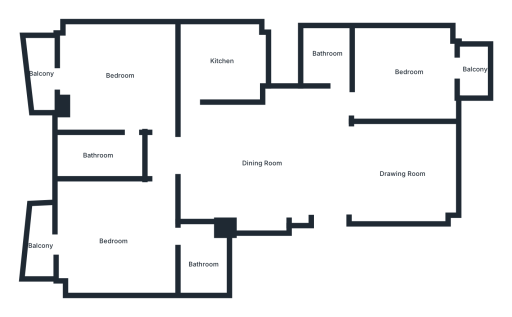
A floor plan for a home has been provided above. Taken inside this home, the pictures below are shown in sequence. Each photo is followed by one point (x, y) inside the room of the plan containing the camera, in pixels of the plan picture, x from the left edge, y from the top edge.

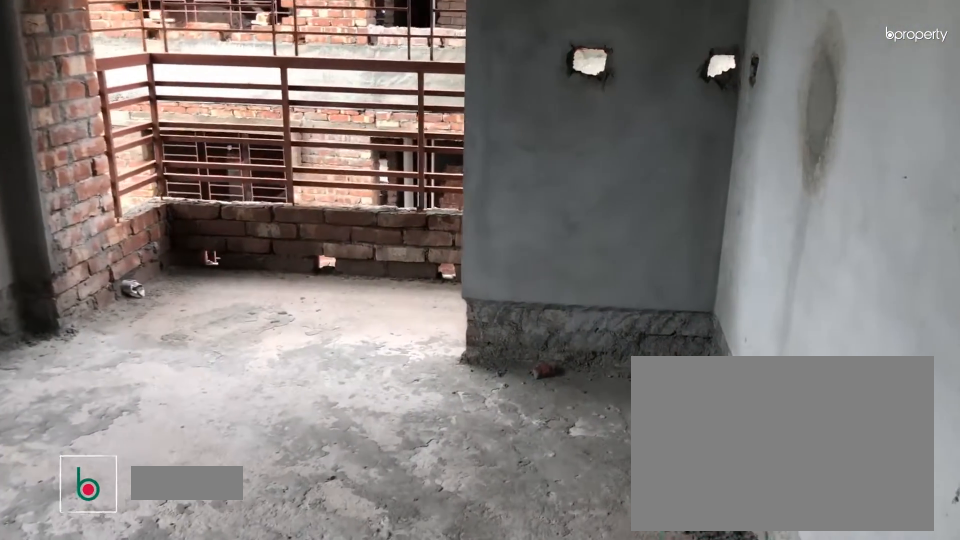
(401, 71)
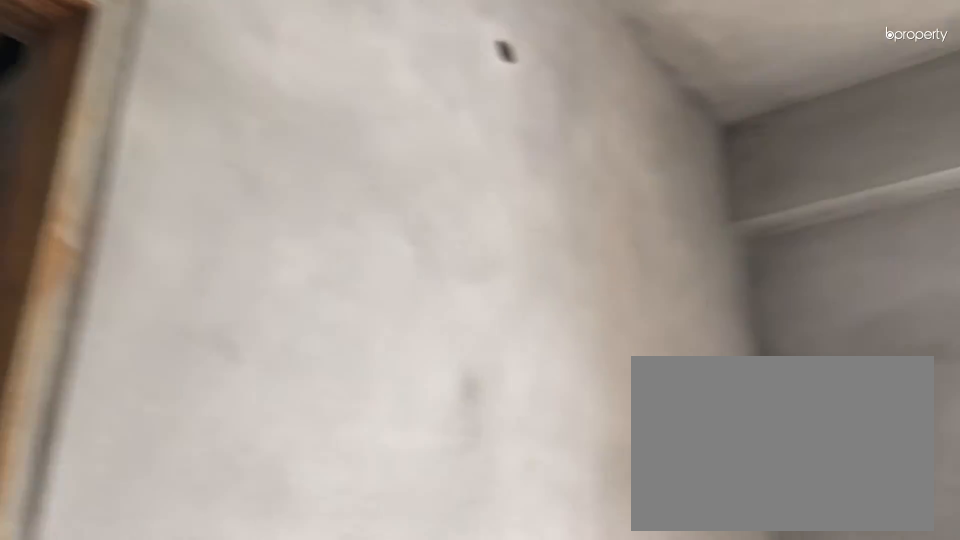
(401, 71)
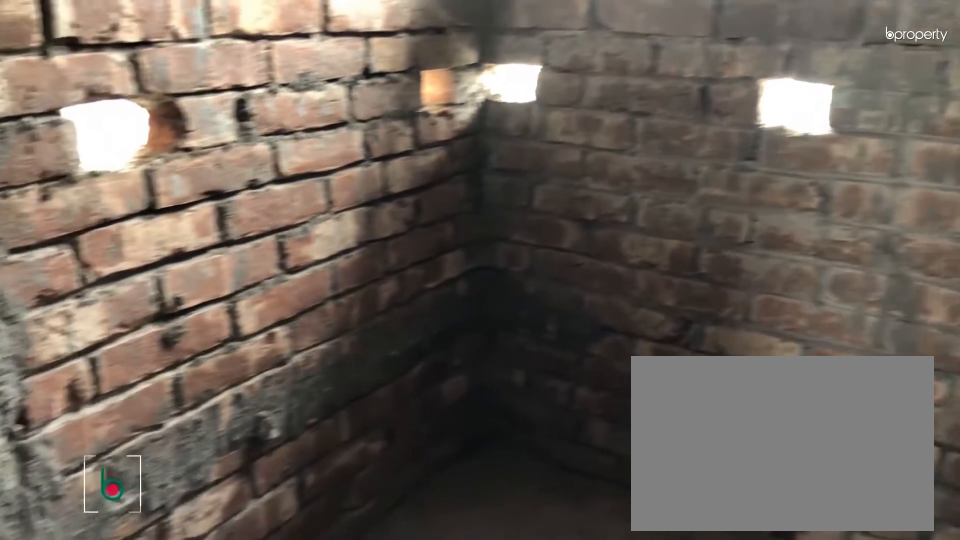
(326, 54)
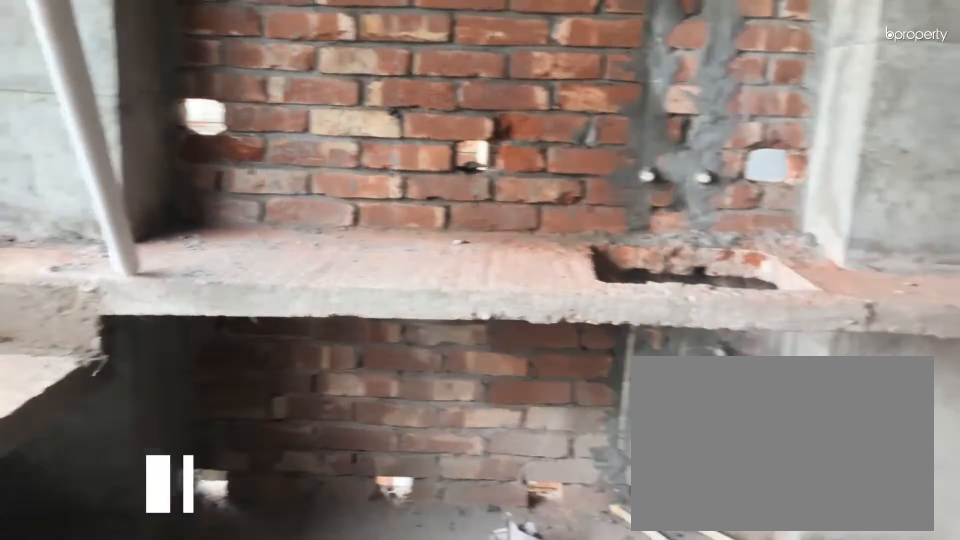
(223, 61)
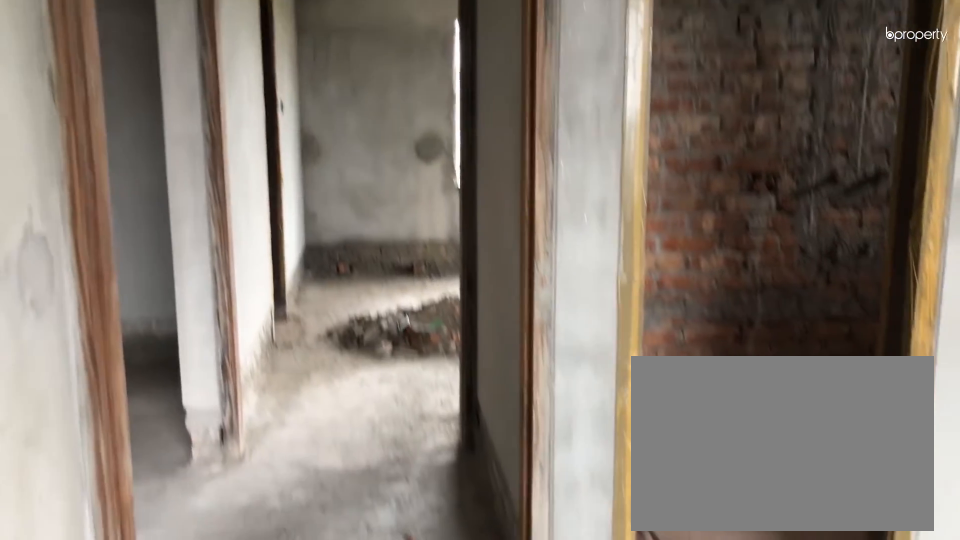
(114, 76)
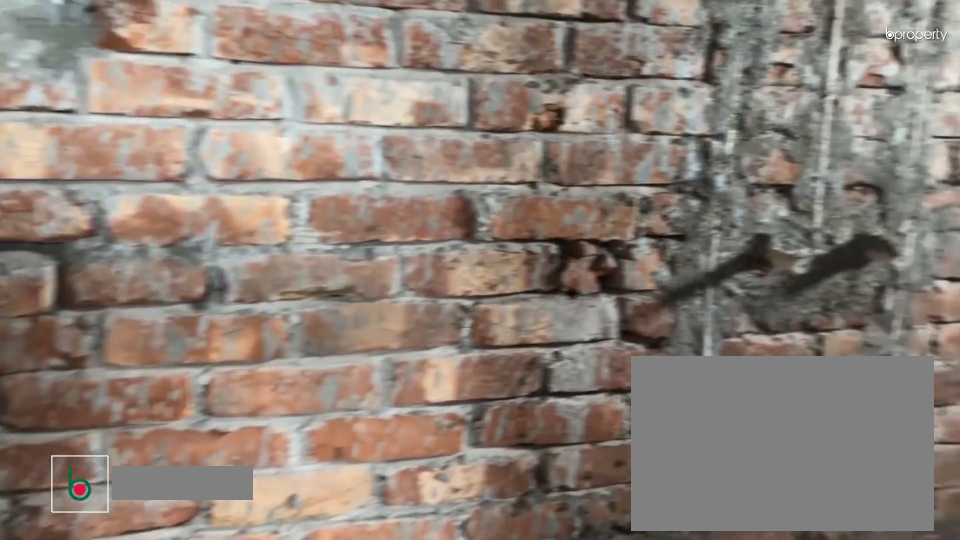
(98, 156)
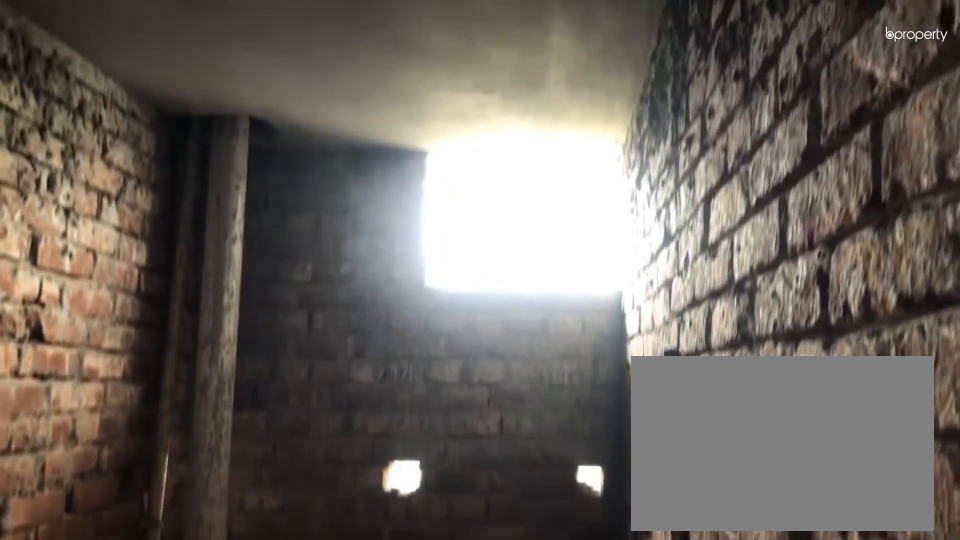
(98, 156)
